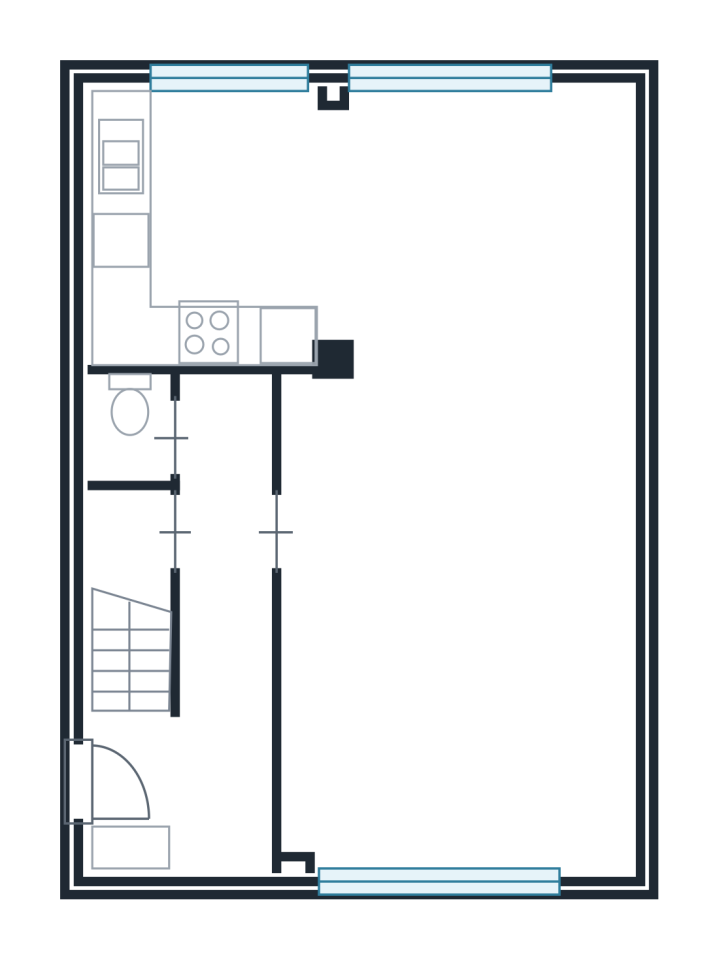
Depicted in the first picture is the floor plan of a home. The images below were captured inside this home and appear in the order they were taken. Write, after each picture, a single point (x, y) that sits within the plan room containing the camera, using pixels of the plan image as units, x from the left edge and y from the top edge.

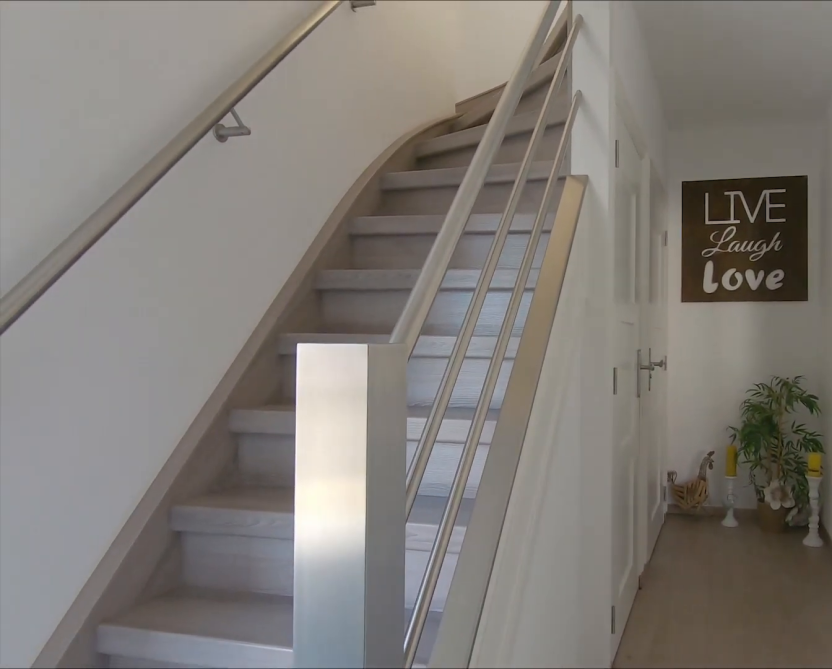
(208, 649)
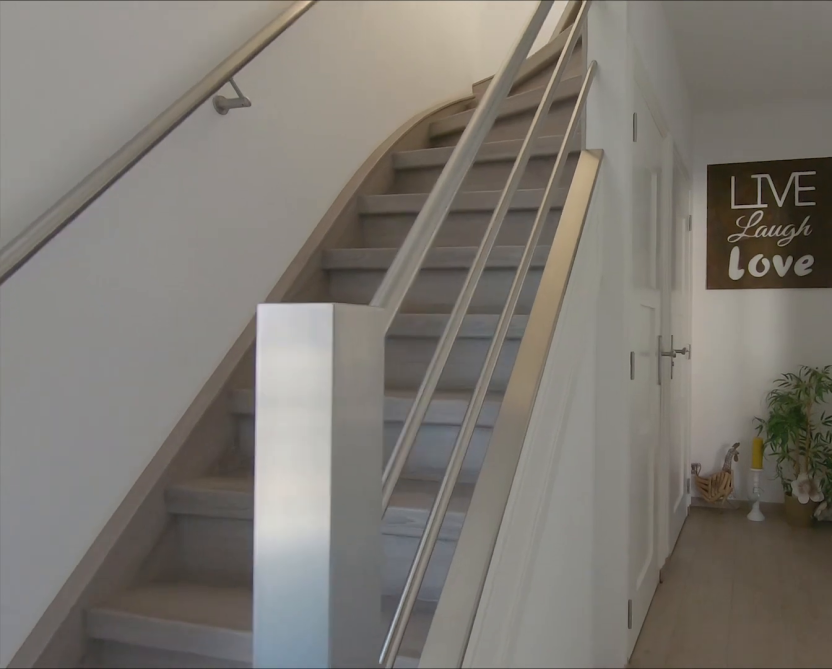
(208, 649)
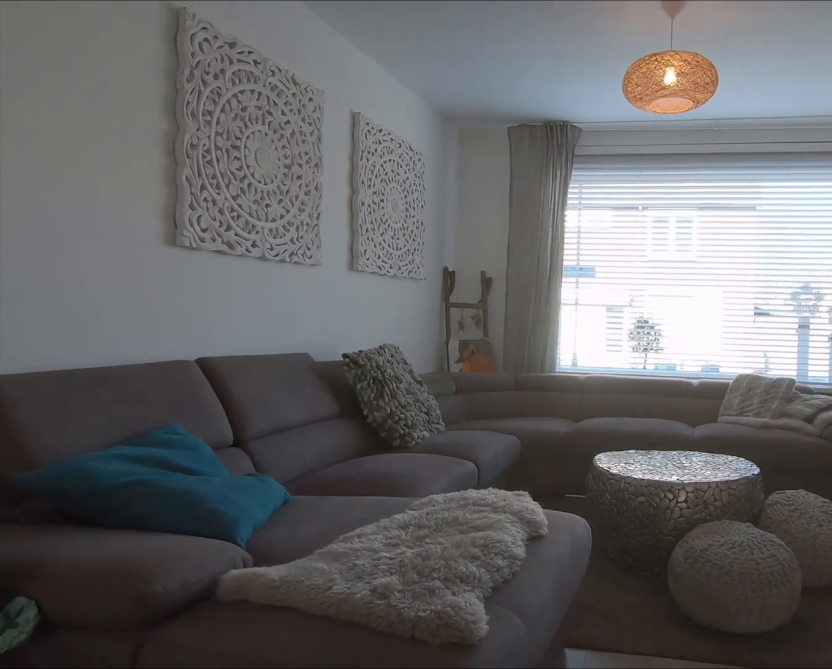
(465, 496)
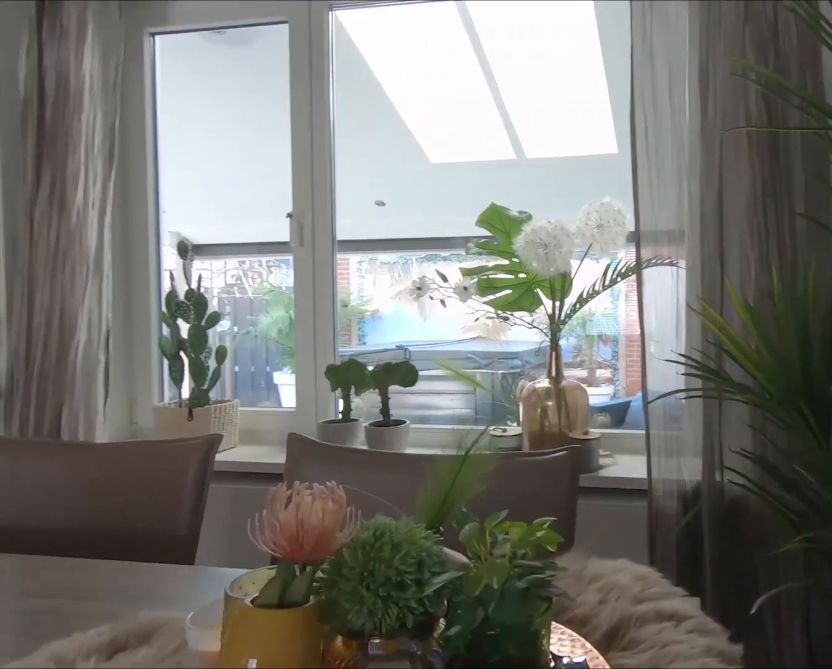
(465, 496)
